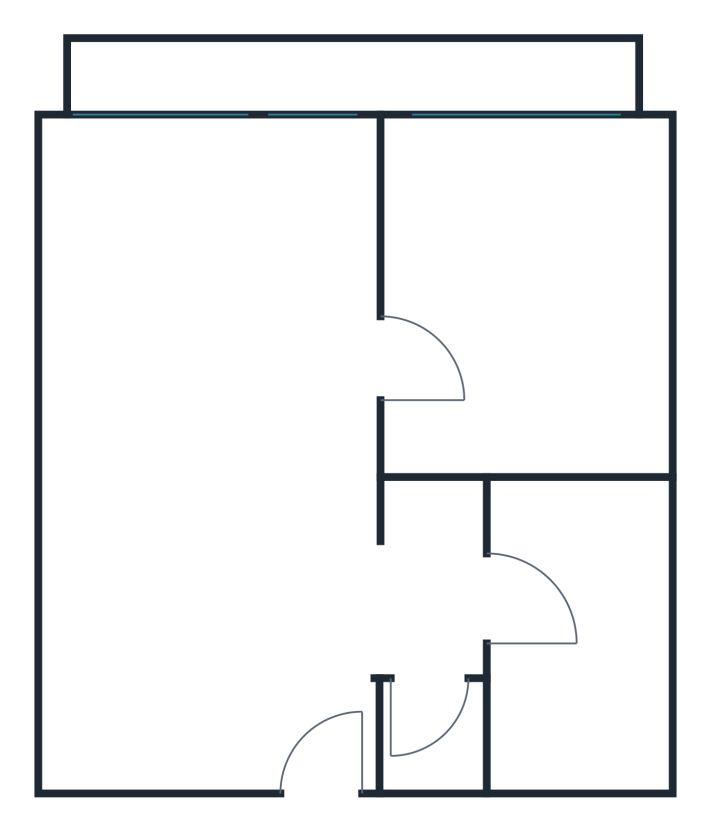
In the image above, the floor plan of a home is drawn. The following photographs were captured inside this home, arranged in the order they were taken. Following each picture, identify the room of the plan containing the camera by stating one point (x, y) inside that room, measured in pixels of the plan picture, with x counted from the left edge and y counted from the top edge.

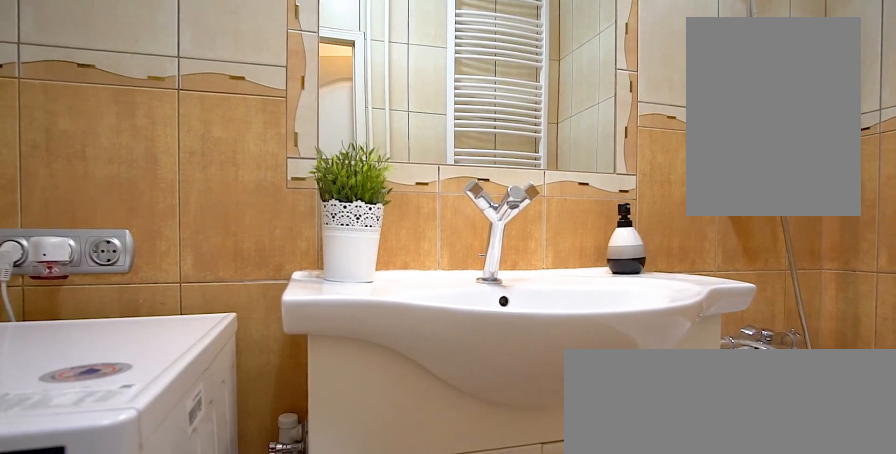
(562, 620)
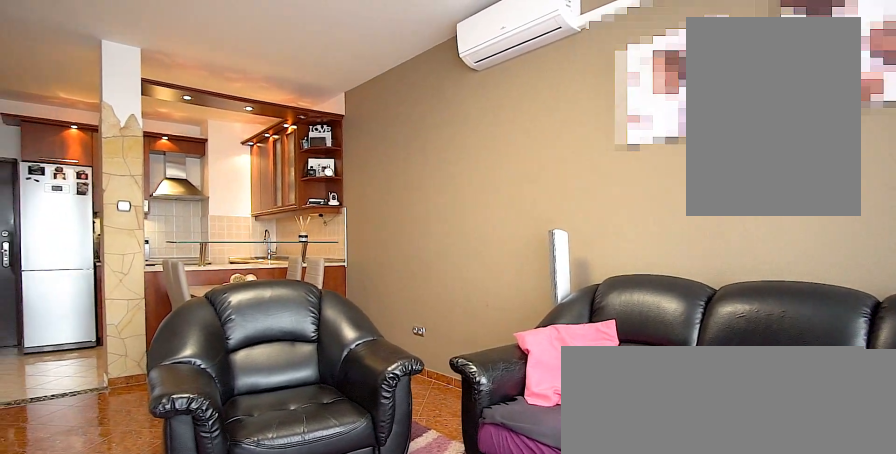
(223, 336)
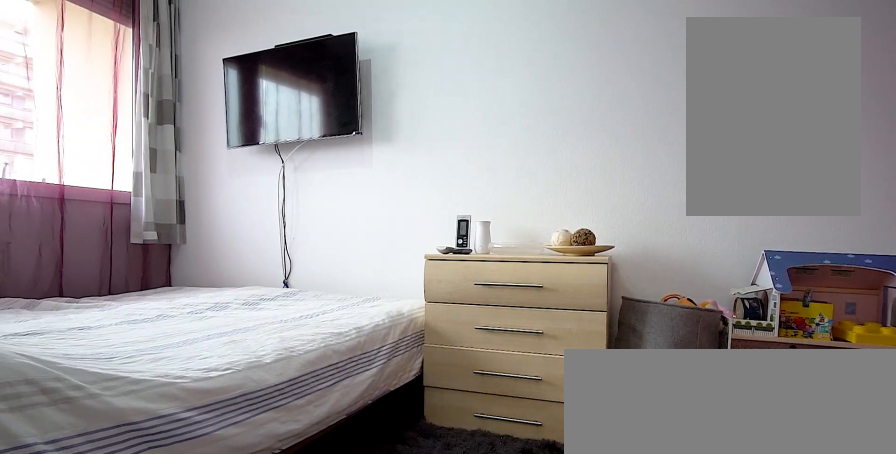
(517, 322)
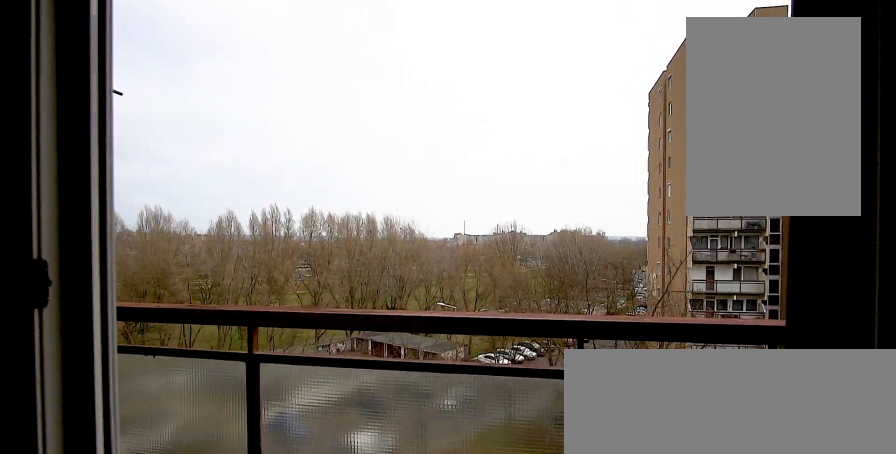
(358, 83)
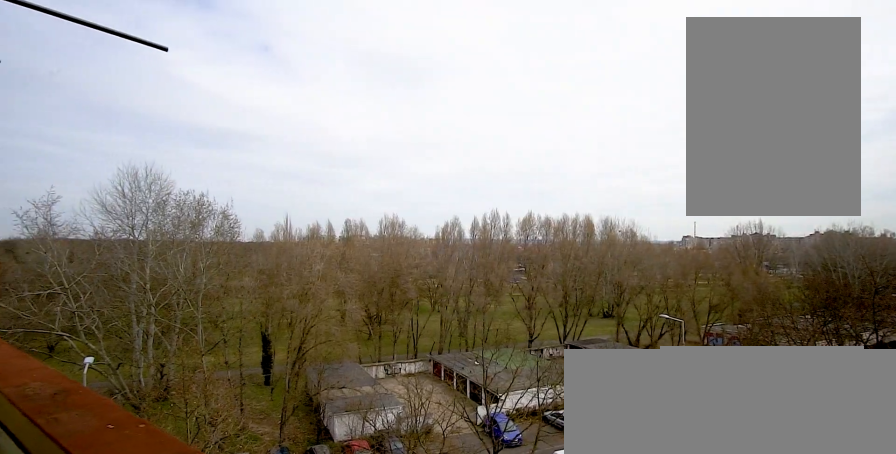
(358, 83)
